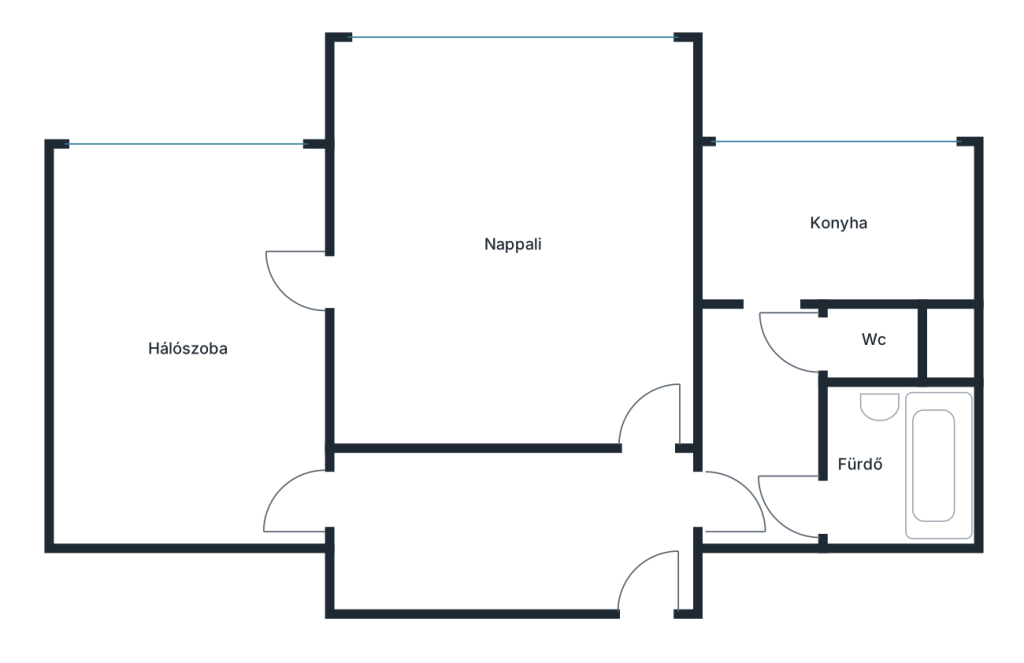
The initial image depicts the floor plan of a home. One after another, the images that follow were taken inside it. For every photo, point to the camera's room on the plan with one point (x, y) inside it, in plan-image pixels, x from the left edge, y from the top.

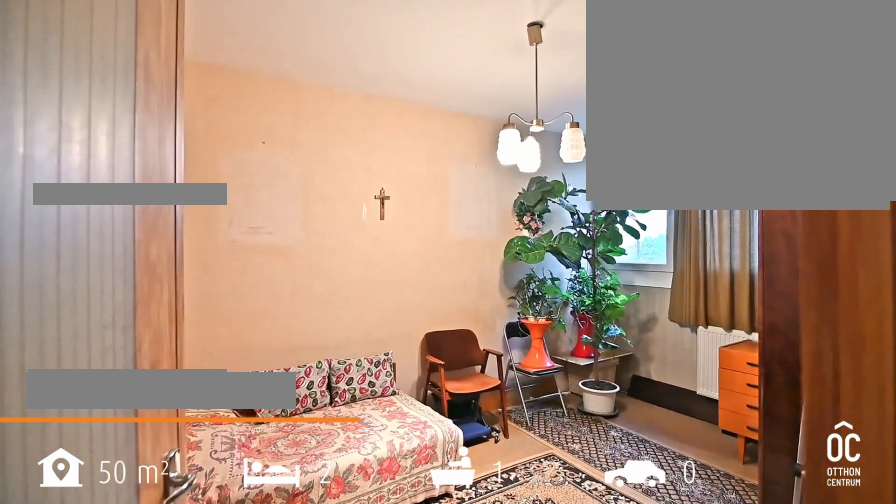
(190, 354)
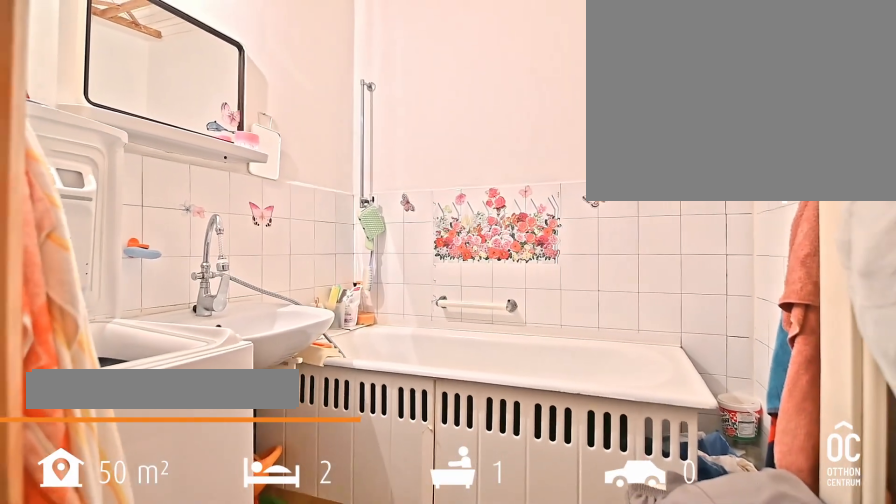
(894, 469)
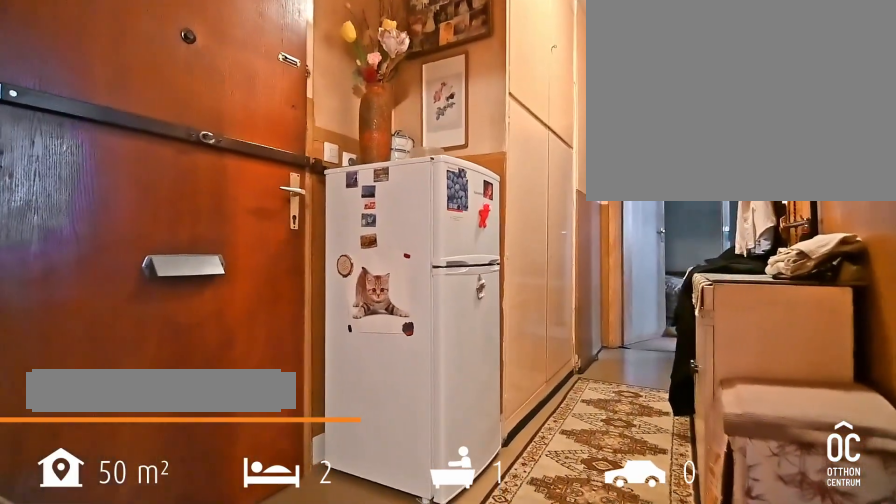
(526, 524)
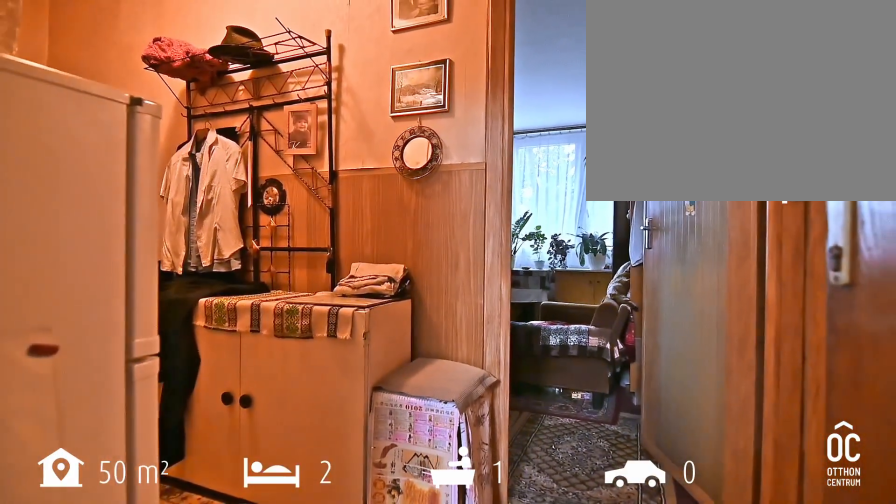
(526, 524)
